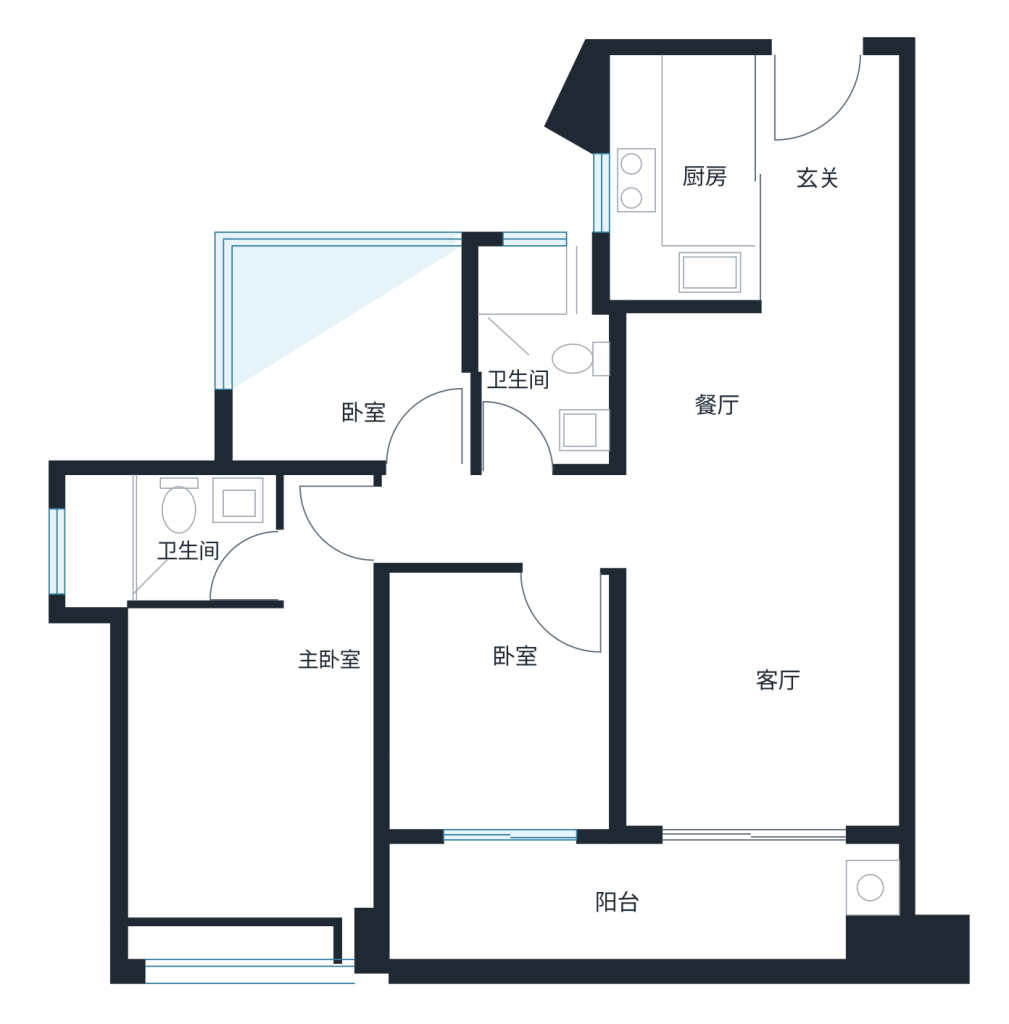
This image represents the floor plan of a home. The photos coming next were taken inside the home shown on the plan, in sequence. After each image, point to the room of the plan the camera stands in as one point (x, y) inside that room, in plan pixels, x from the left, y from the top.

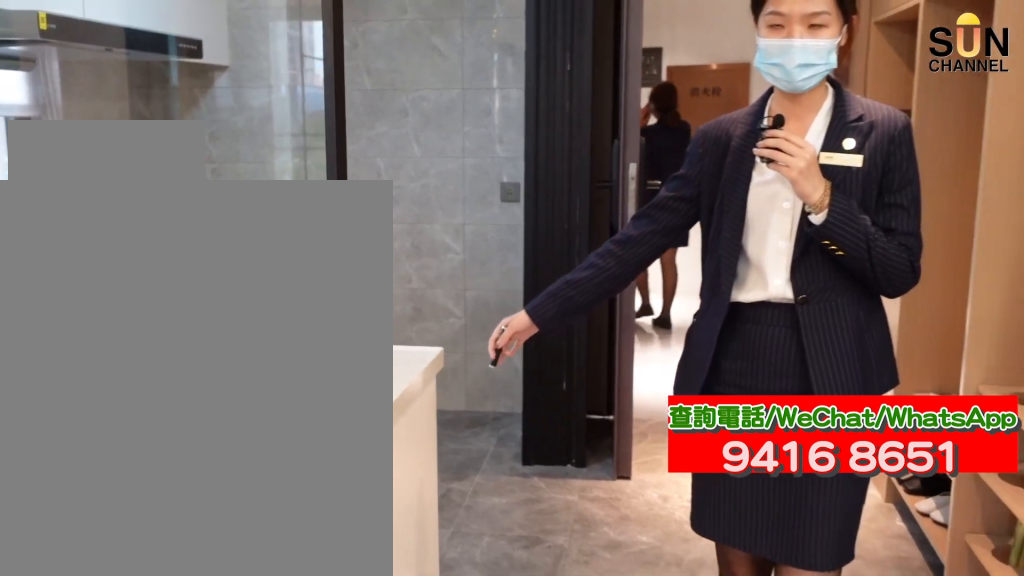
(690, 177)
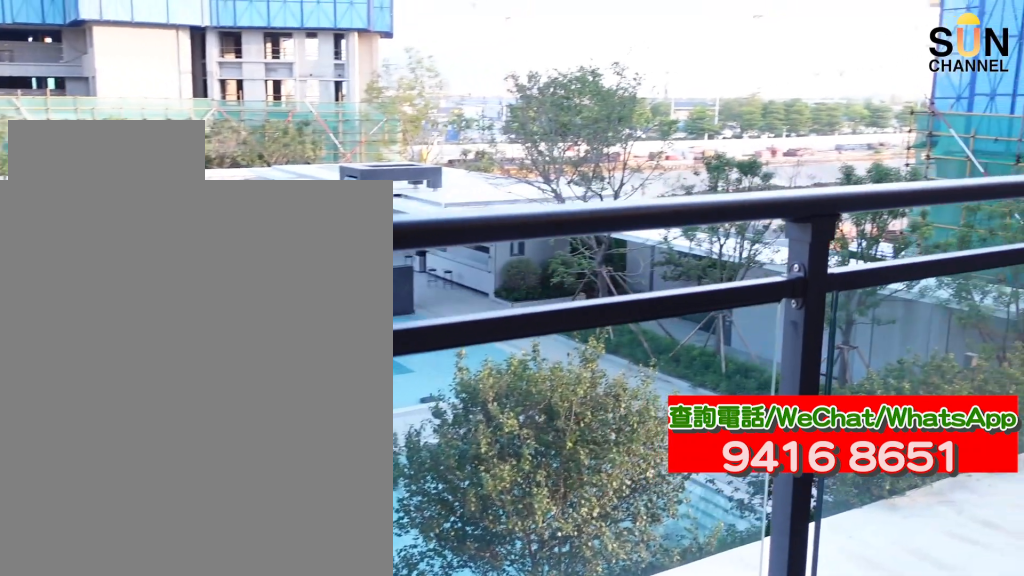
(639, 909)
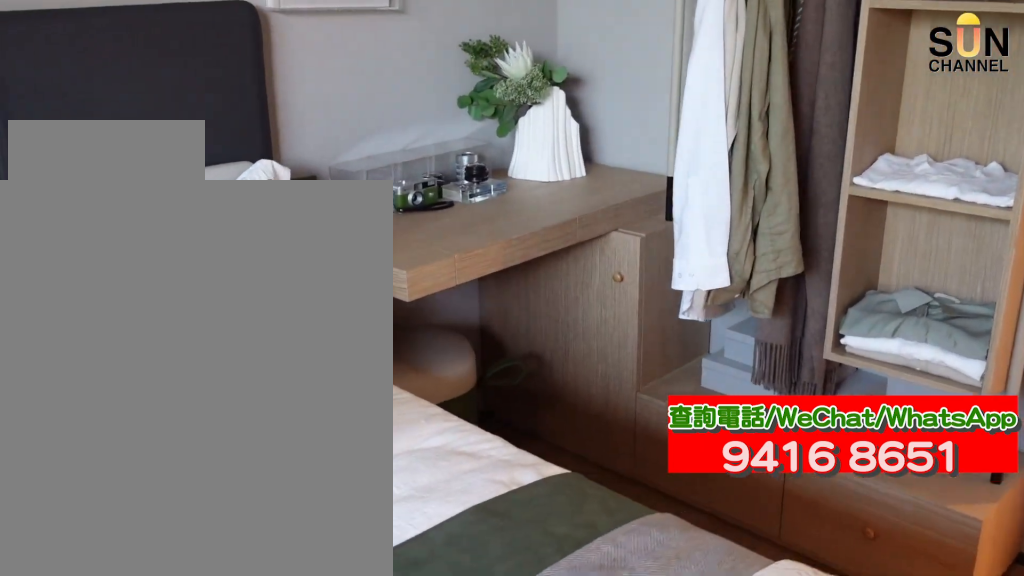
(505, 708)
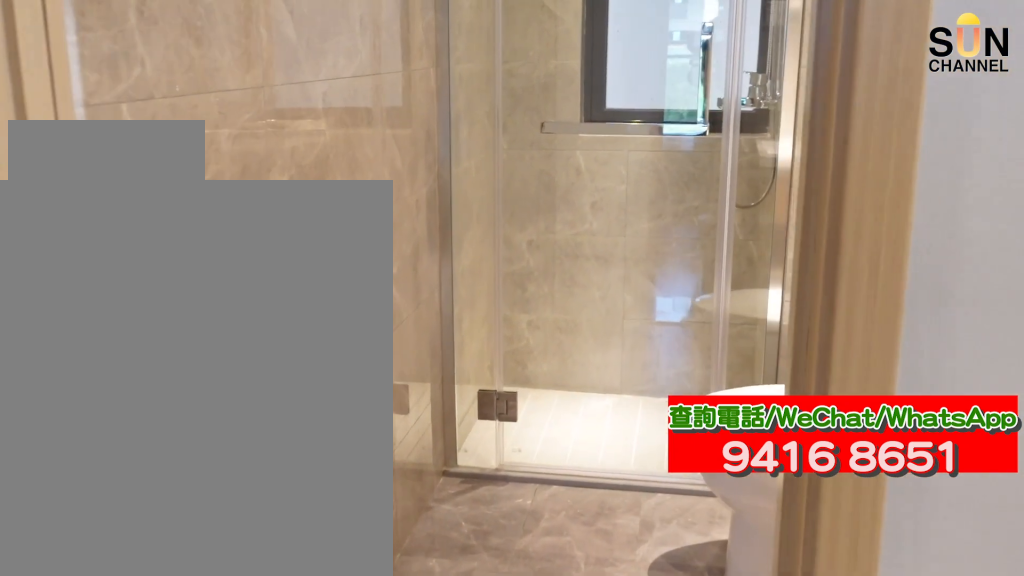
(544, 356)
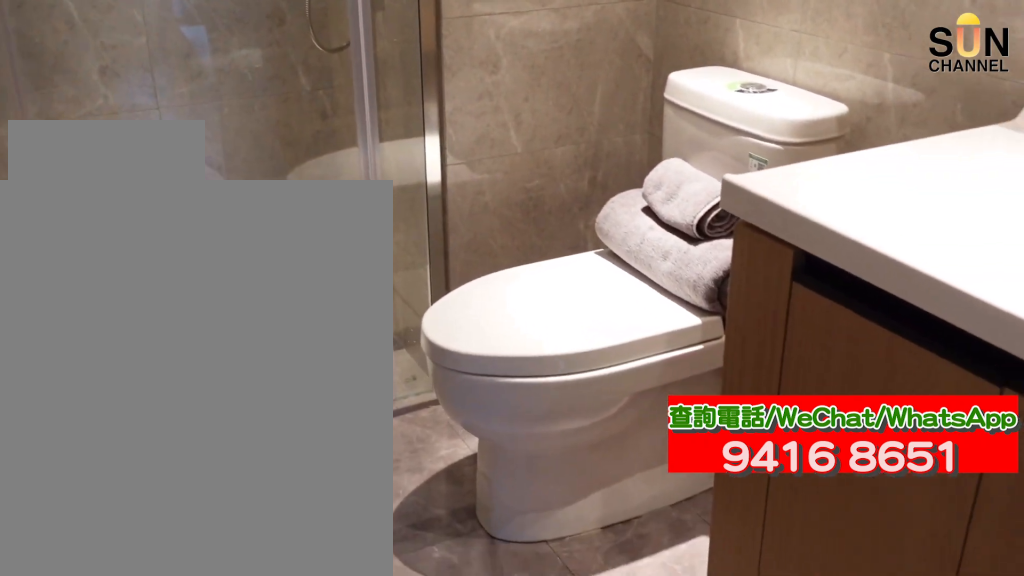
(544, 356)
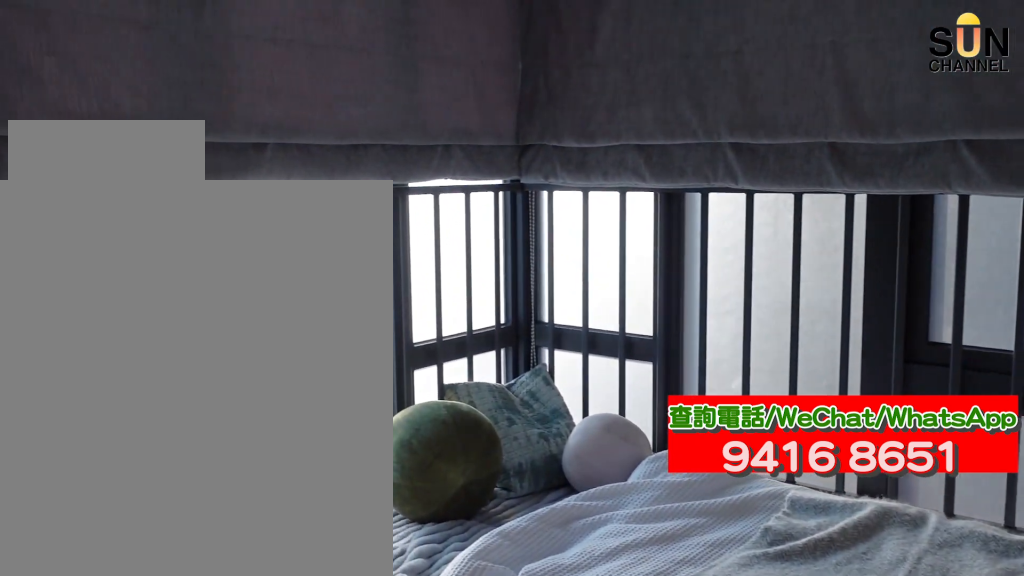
(347, 353)
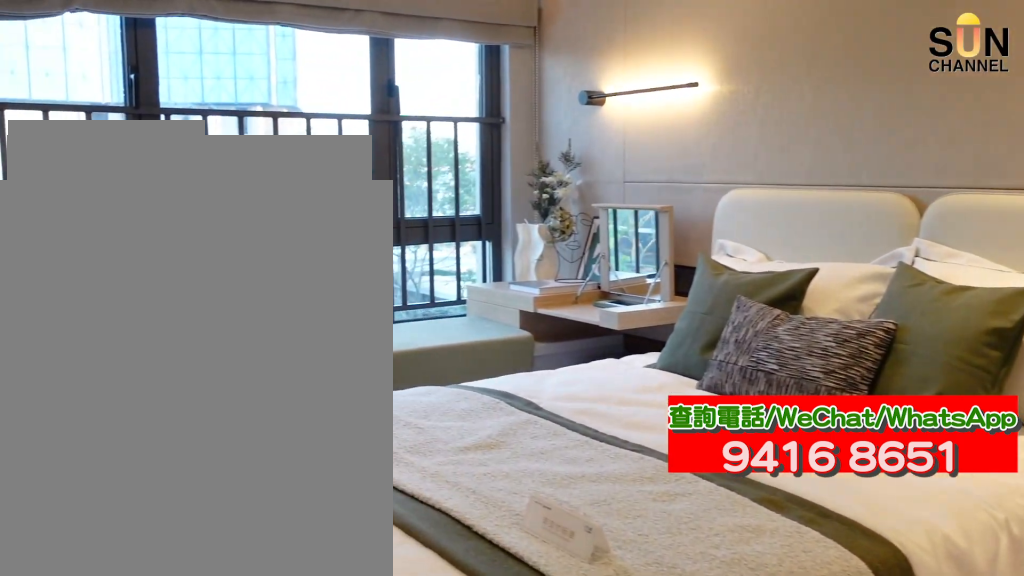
(258, 726)
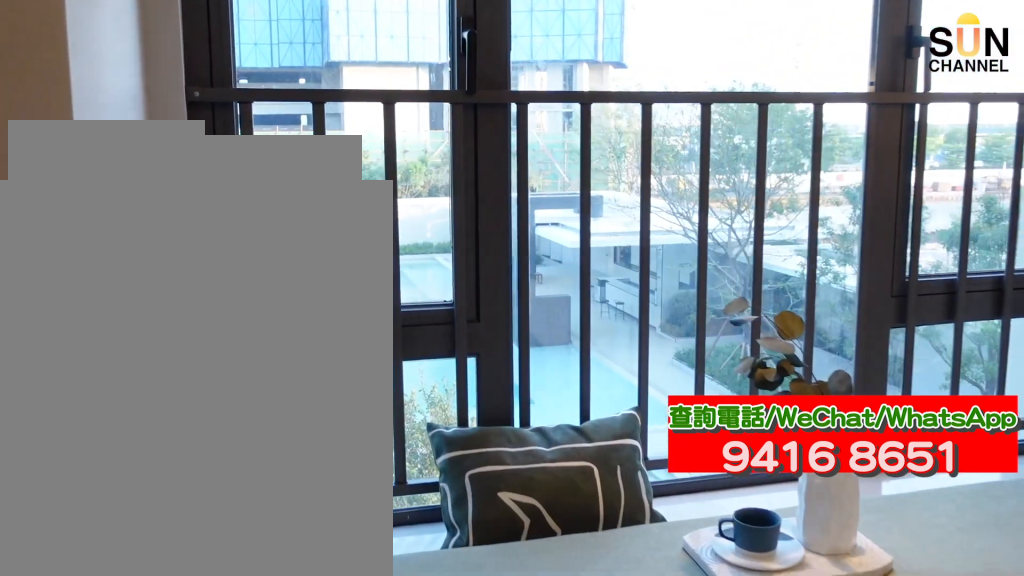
(258, 726)
